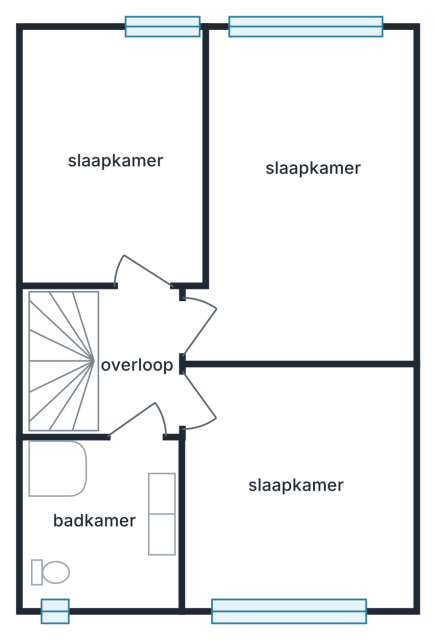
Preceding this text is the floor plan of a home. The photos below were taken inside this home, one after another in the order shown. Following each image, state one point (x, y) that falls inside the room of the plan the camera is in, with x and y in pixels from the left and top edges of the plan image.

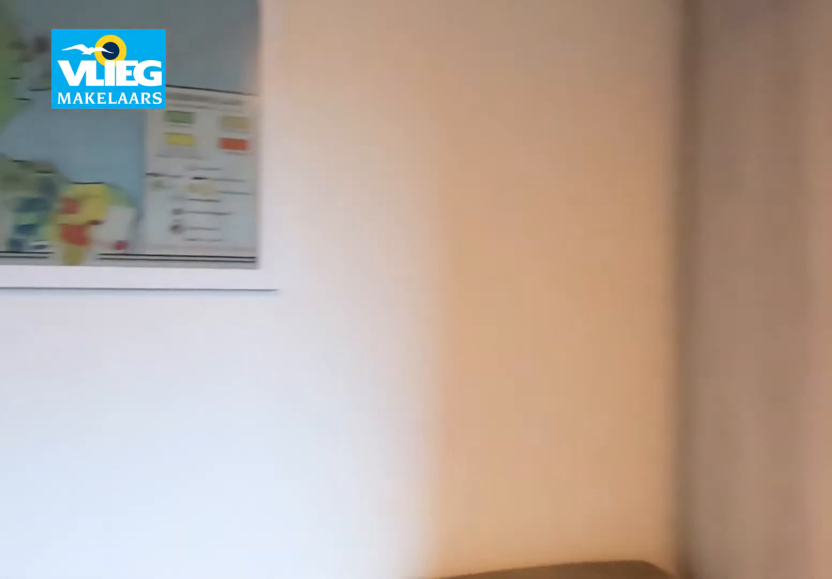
(105, 140)
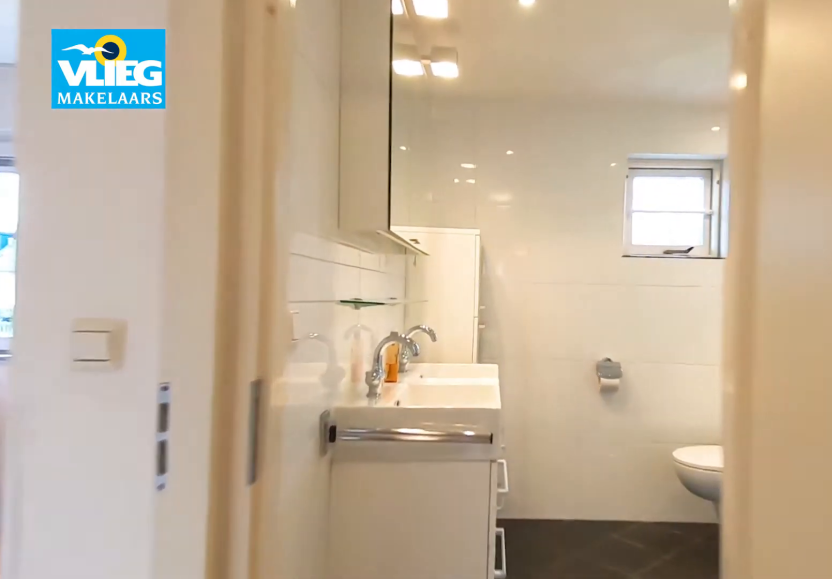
(136, 367)
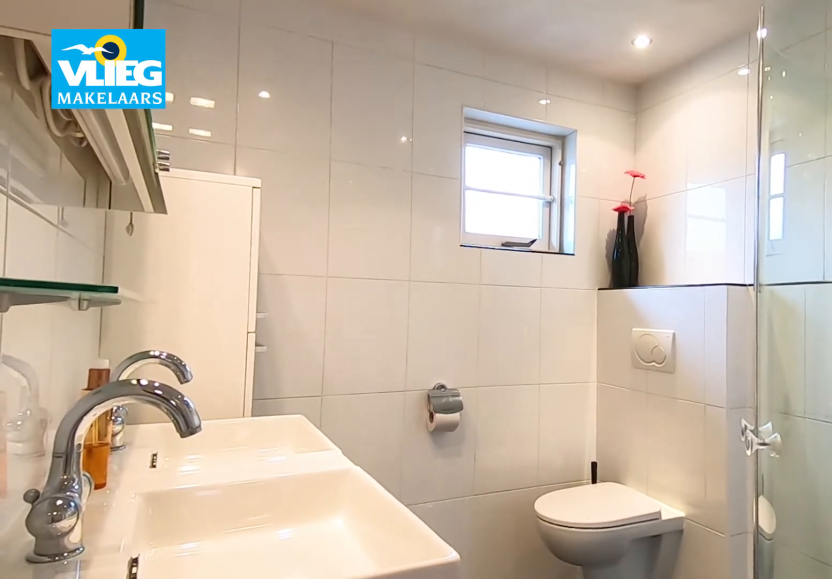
(104, 518)
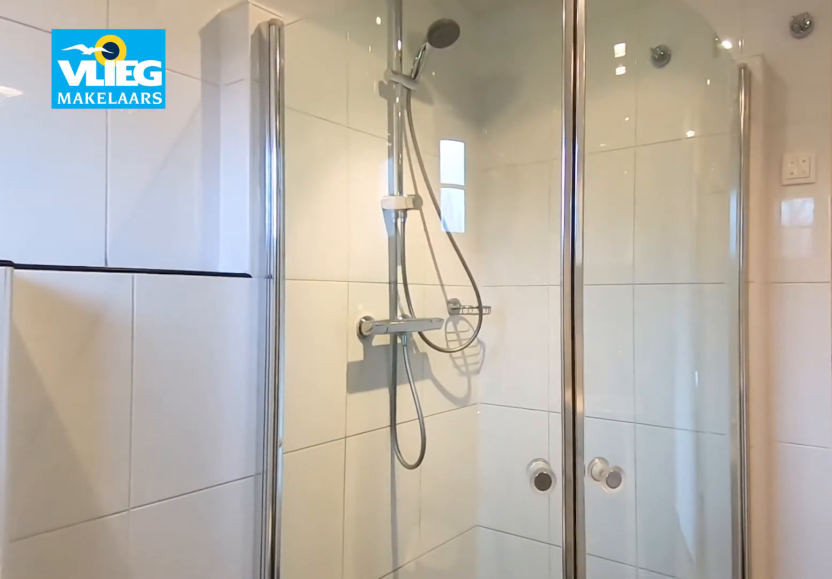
(104, 518)
